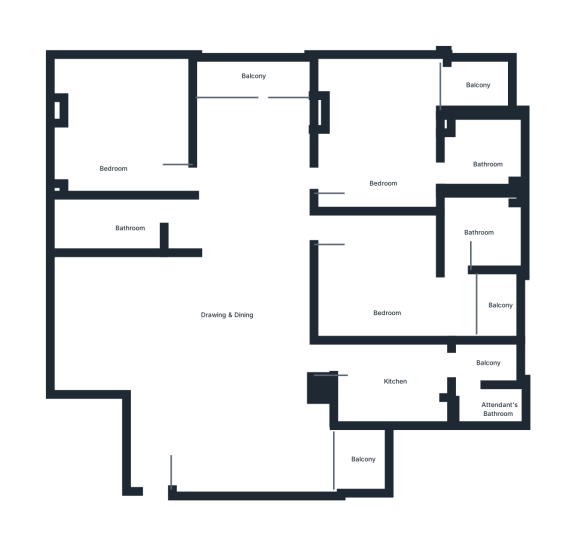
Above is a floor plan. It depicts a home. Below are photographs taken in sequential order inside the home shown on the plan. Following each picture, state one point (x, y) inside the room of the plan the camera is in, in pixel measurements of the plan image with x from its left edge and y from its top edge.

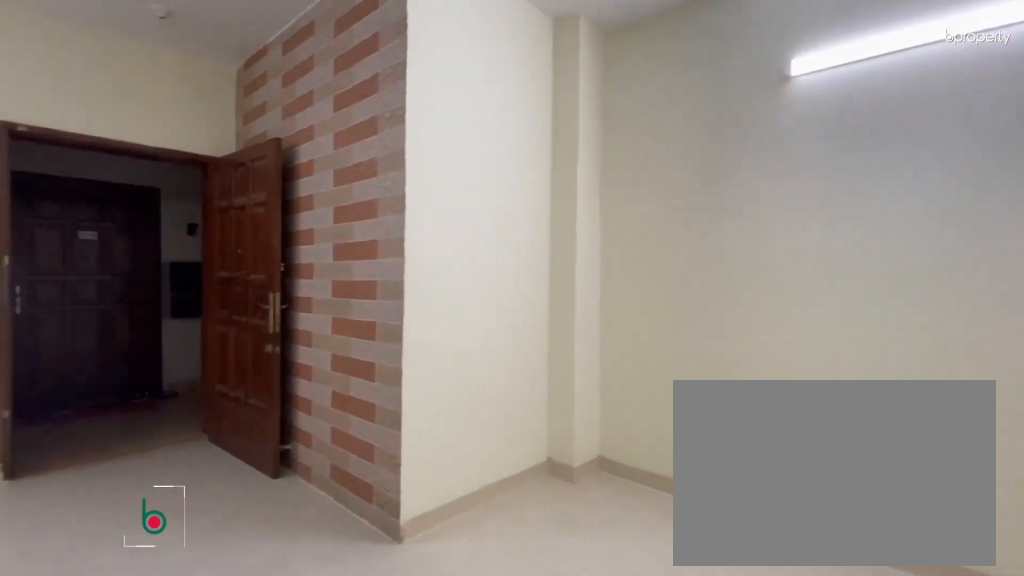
(231, 301)
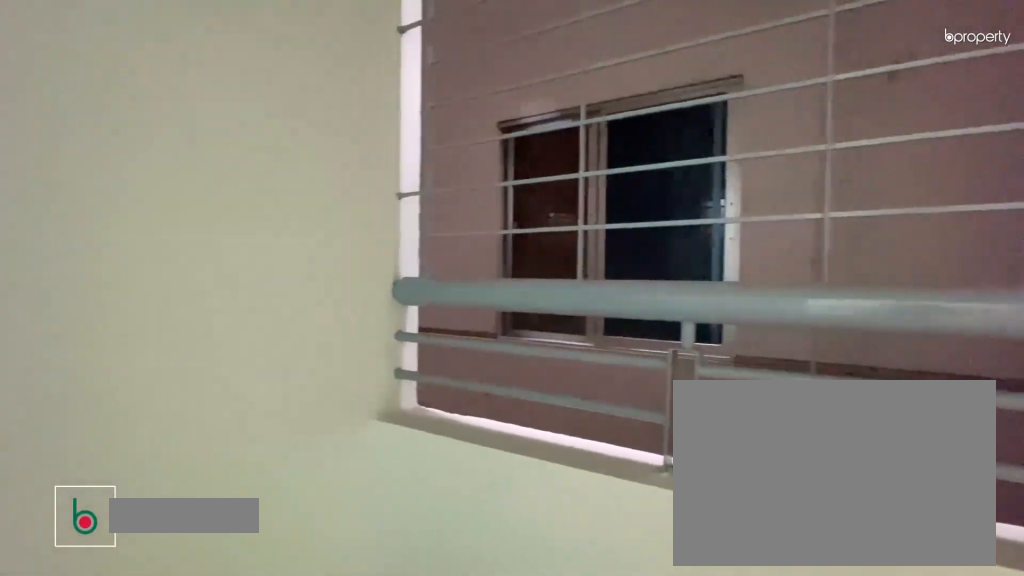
(506, 306)
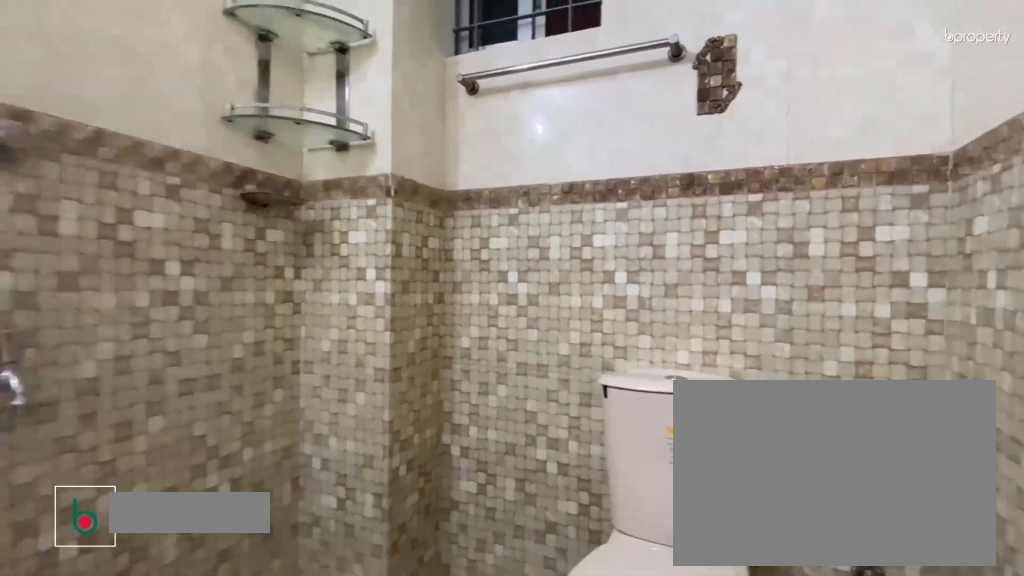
(480, 231)
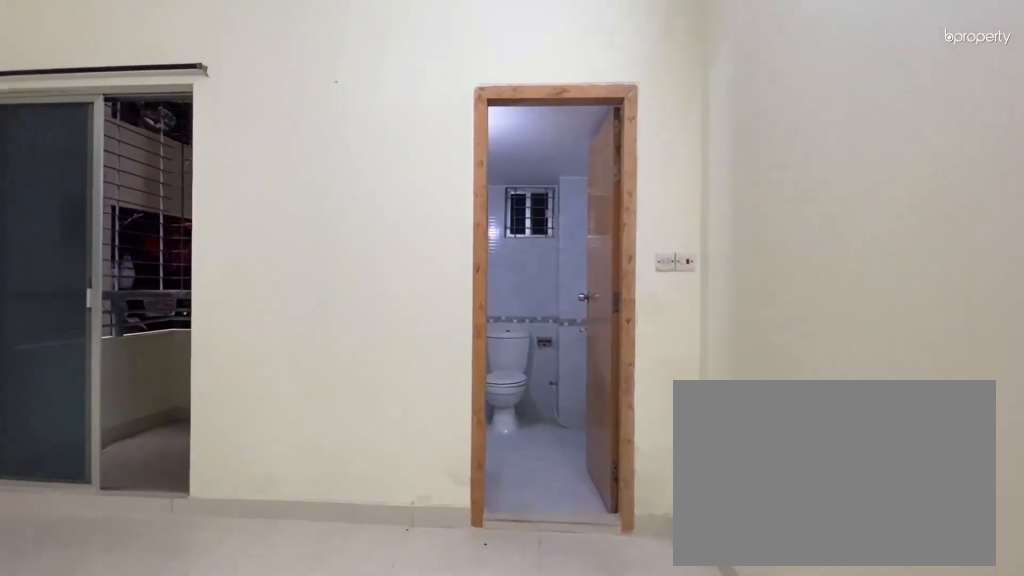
(383, 152)
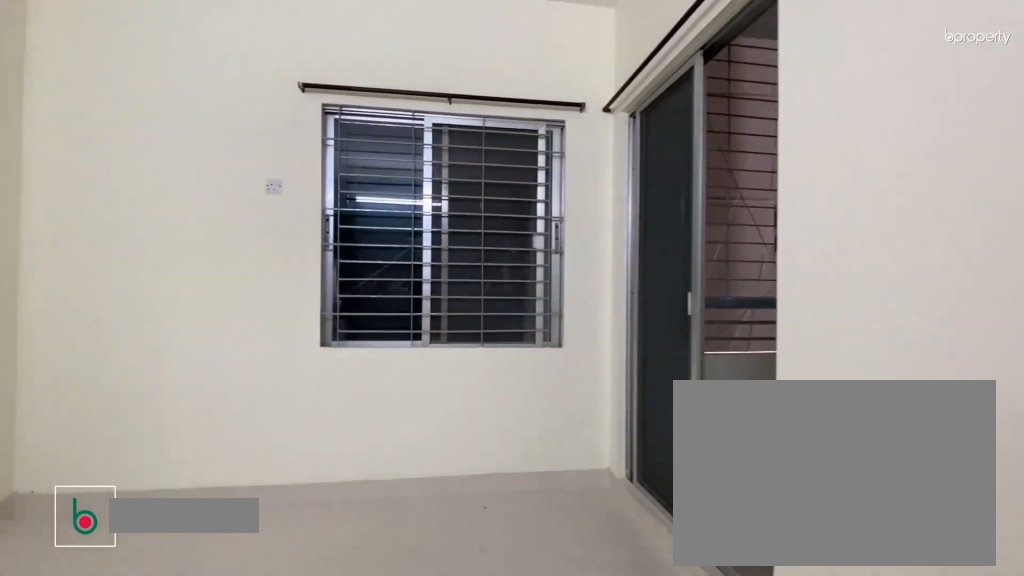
(383, 152)
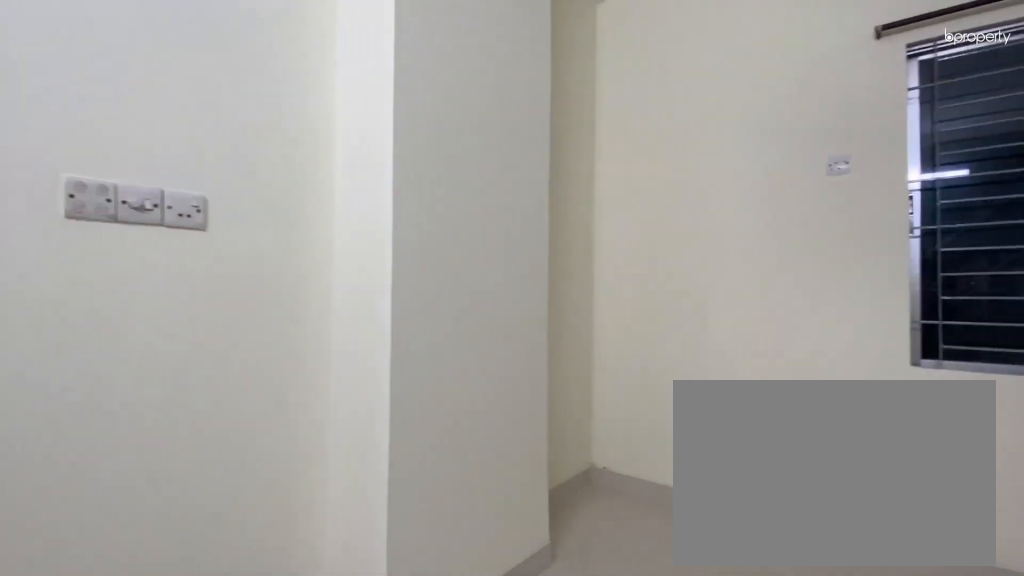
(383, 152)
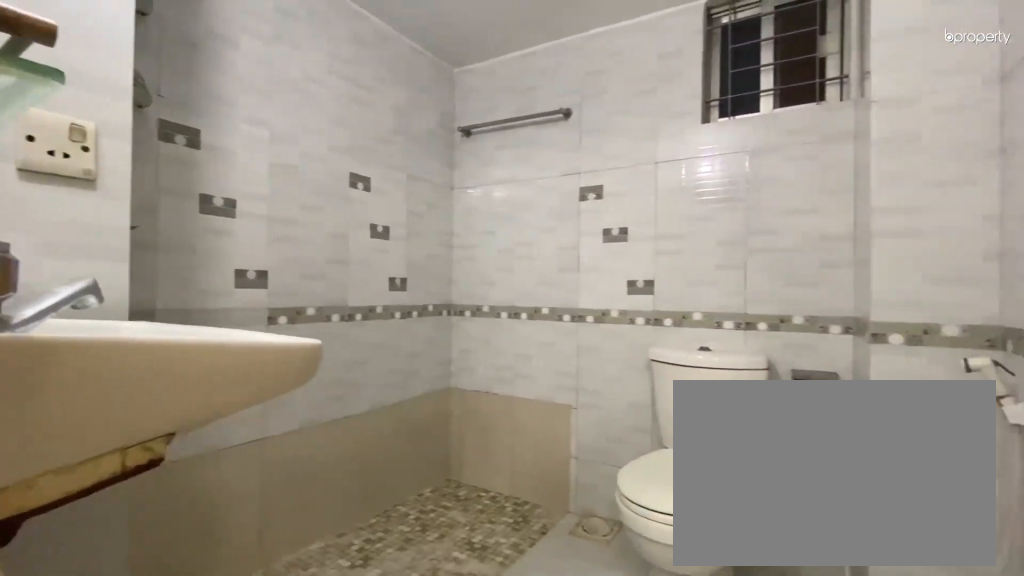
(490, 164)
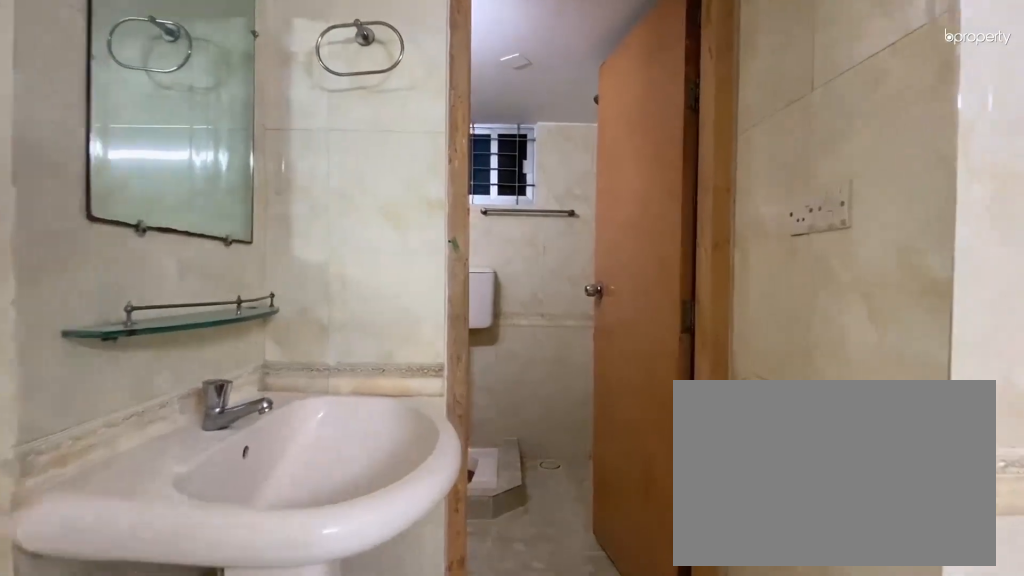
(173, 215)
